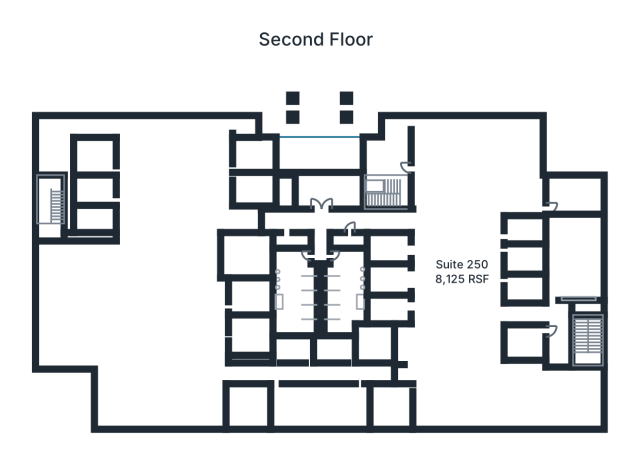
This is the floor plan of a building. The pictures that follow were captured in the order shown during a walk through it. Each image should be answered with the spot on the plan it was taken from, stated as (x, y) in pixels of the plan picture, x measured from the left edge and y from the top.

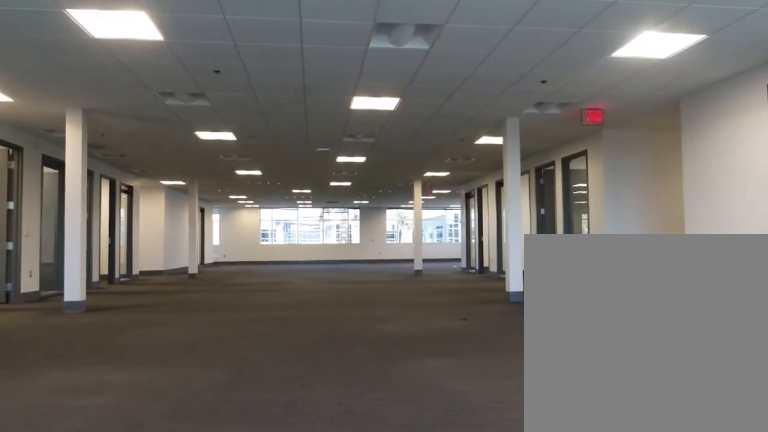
(497, 428)
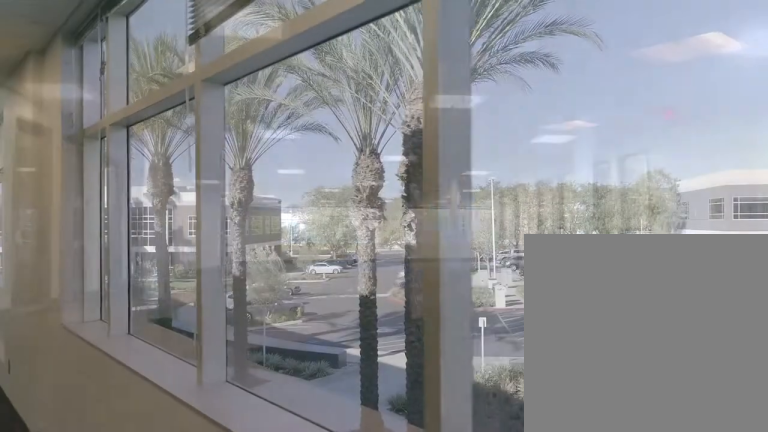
(486, 145)
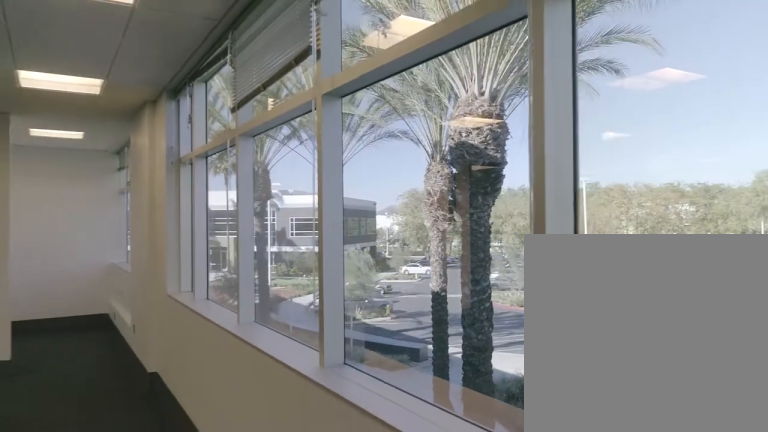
(480, 151)
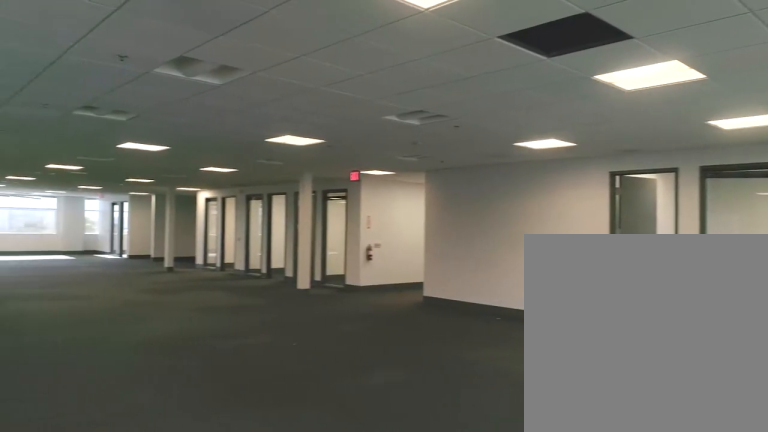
(486, 164)
